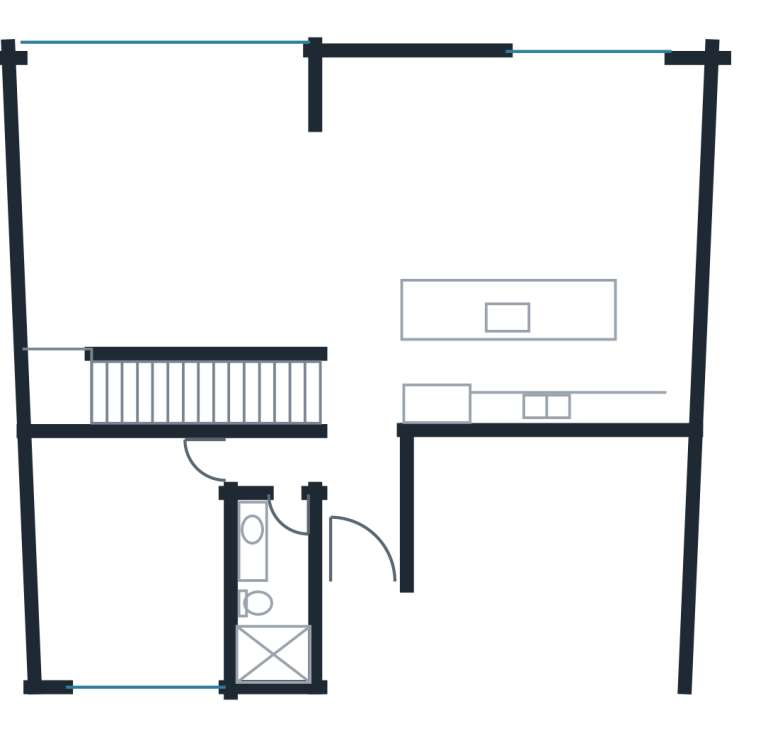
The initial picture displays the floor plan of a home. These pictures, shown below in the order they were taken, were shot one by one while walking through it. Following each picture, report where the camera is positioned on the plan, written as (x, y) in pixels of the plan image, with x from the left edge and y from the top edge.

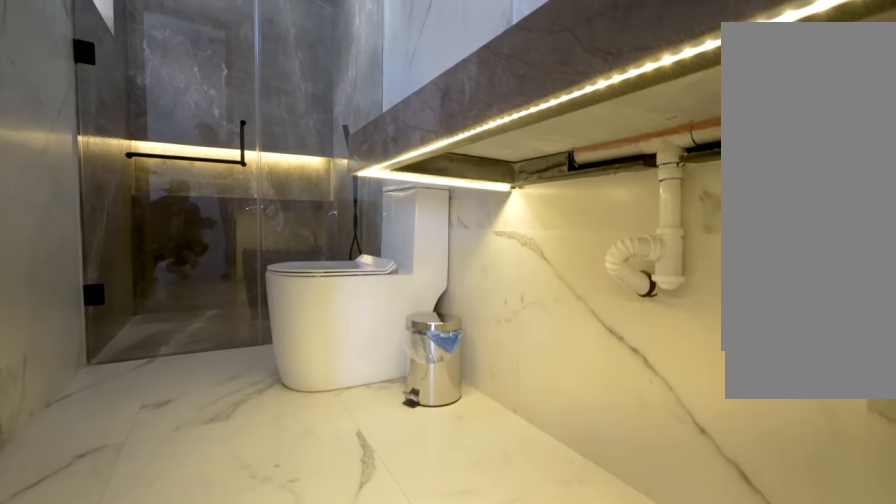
(285, 522)
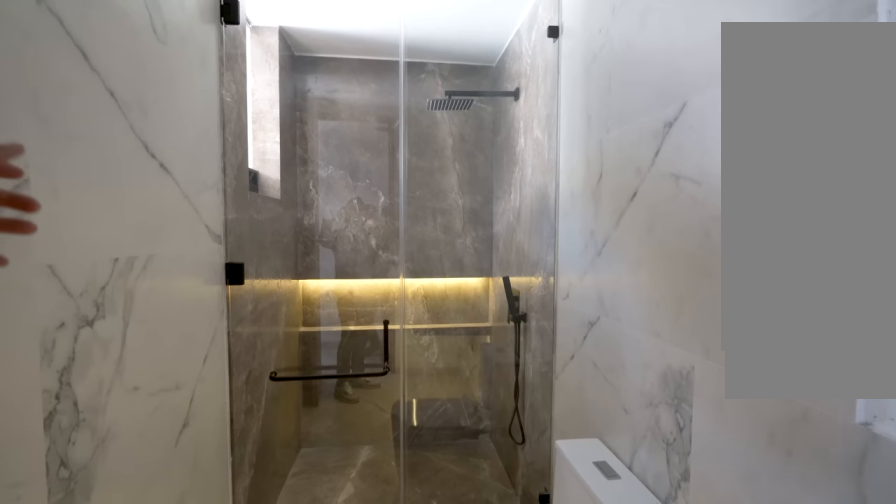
(286, 548)
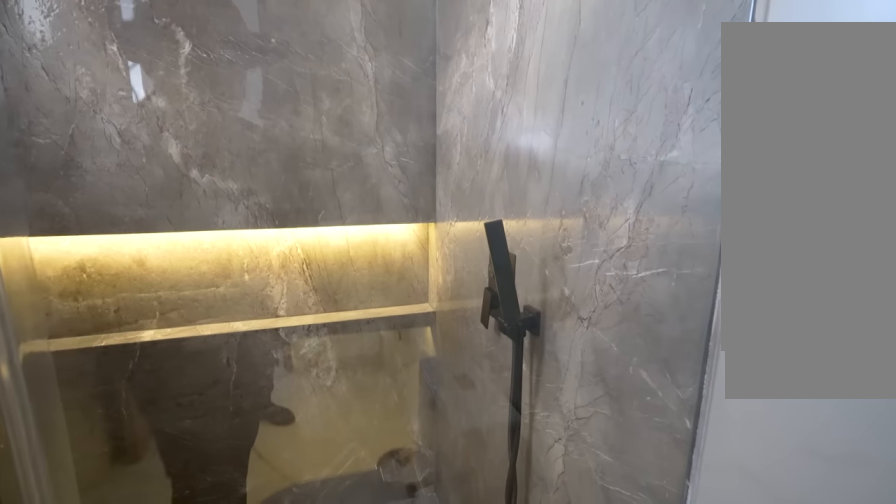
(285, 586)
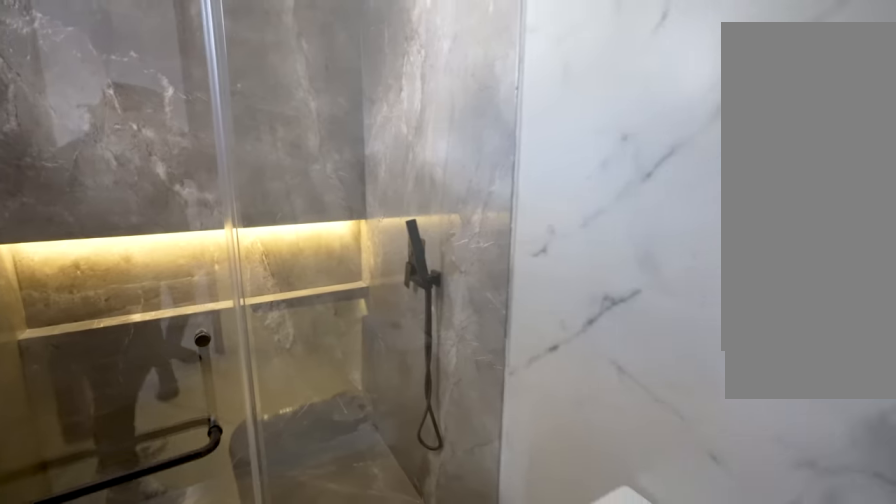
(285, 592)
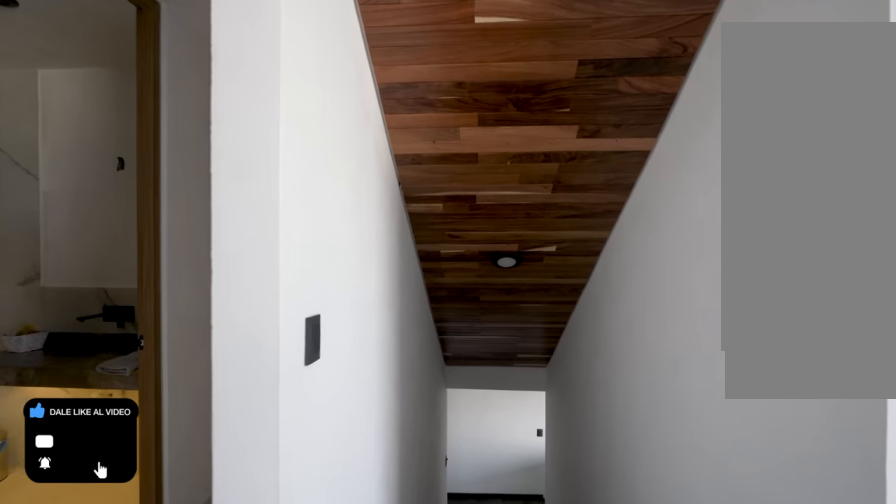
(330, 399)
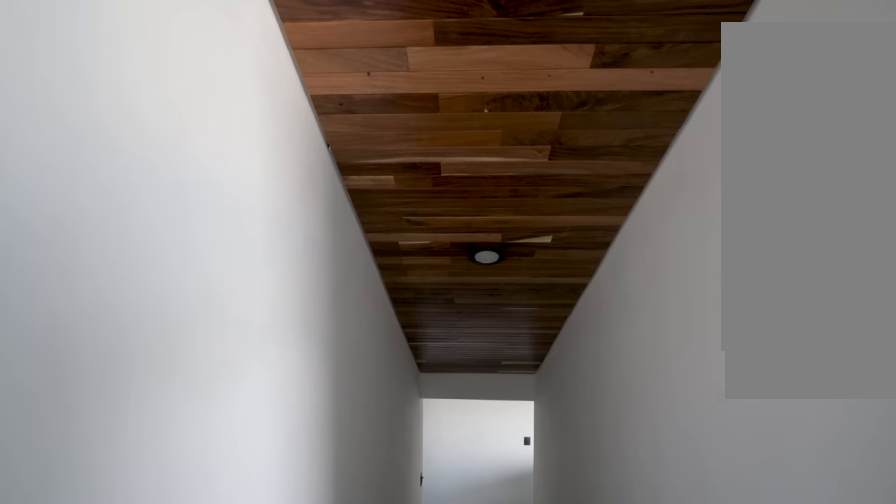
(318, 392)
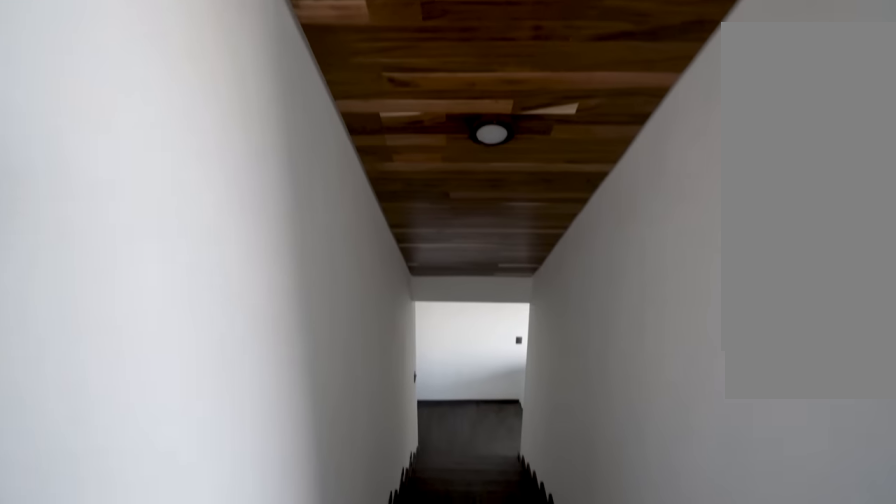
(318, 392)
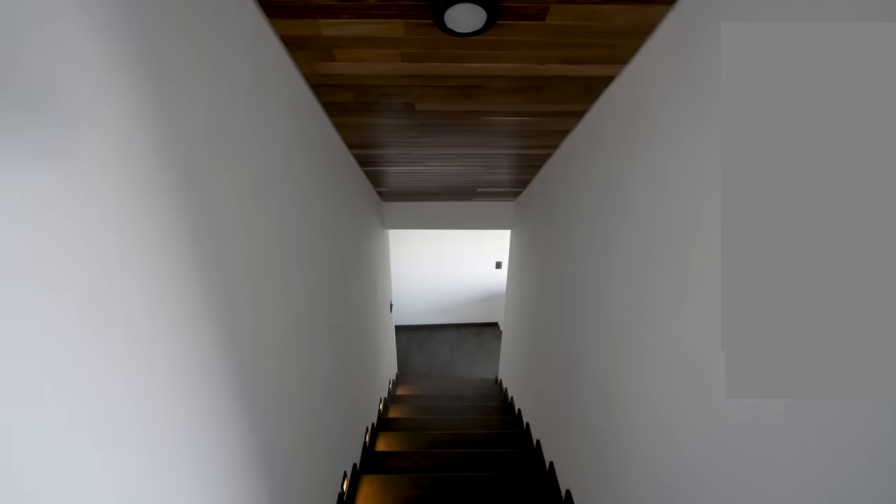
(314, 391)
